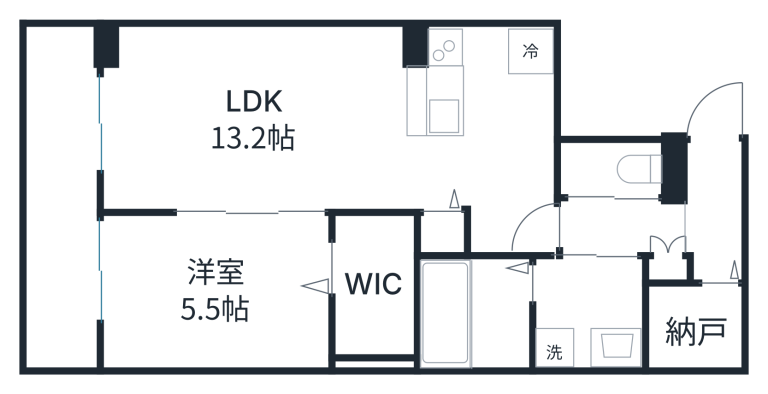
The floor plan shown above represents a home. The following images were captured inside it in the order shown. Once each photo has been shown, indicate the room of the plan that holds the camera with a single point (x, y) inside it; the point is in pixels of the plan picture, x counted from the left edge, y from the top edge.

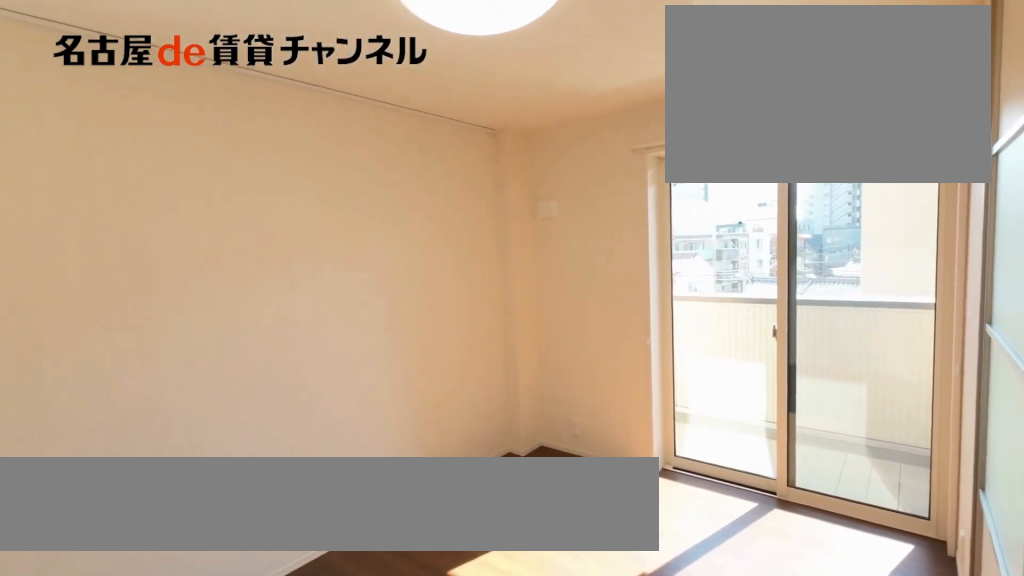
(212, 289)
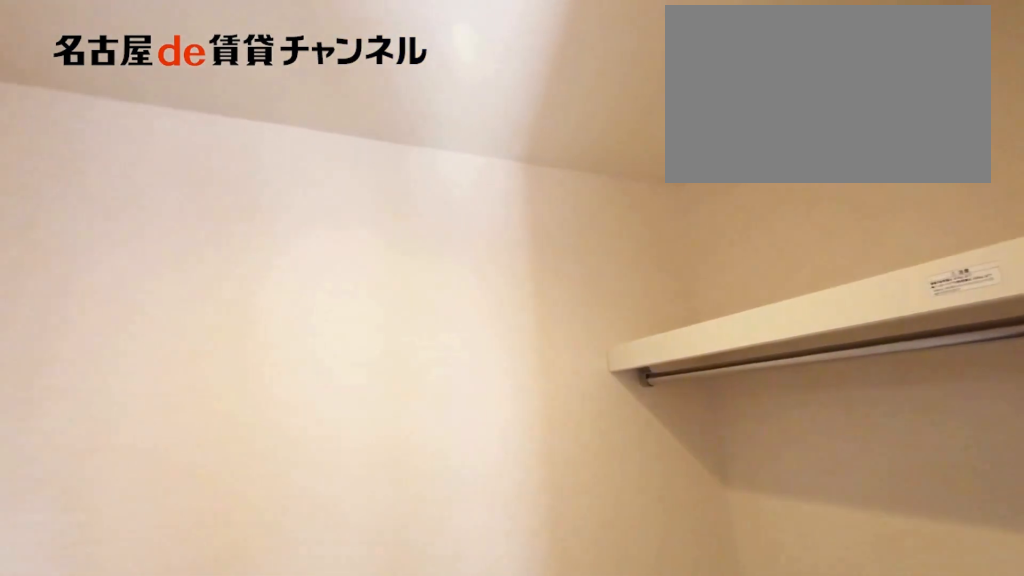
(371, 288)
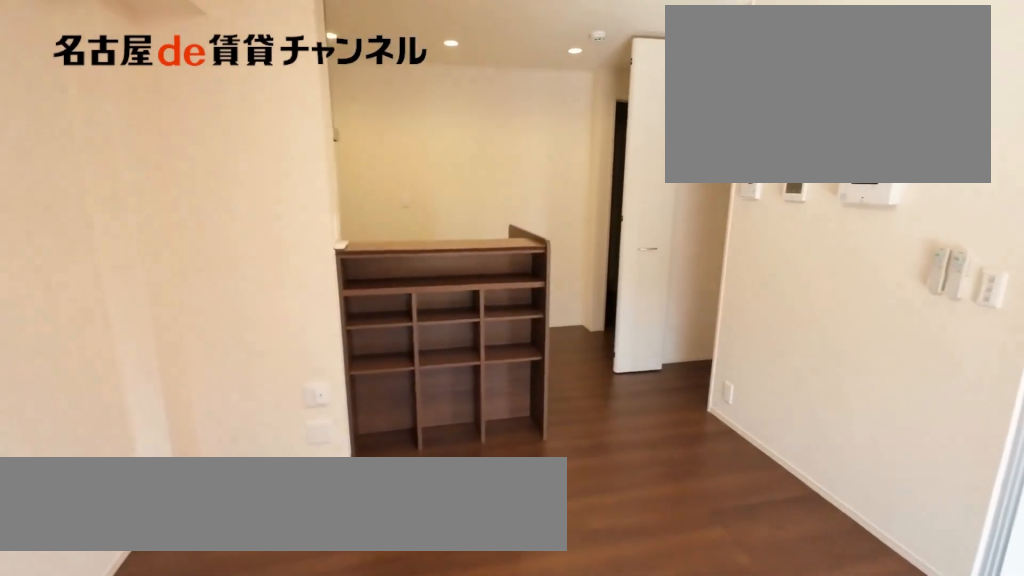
(291, 128)
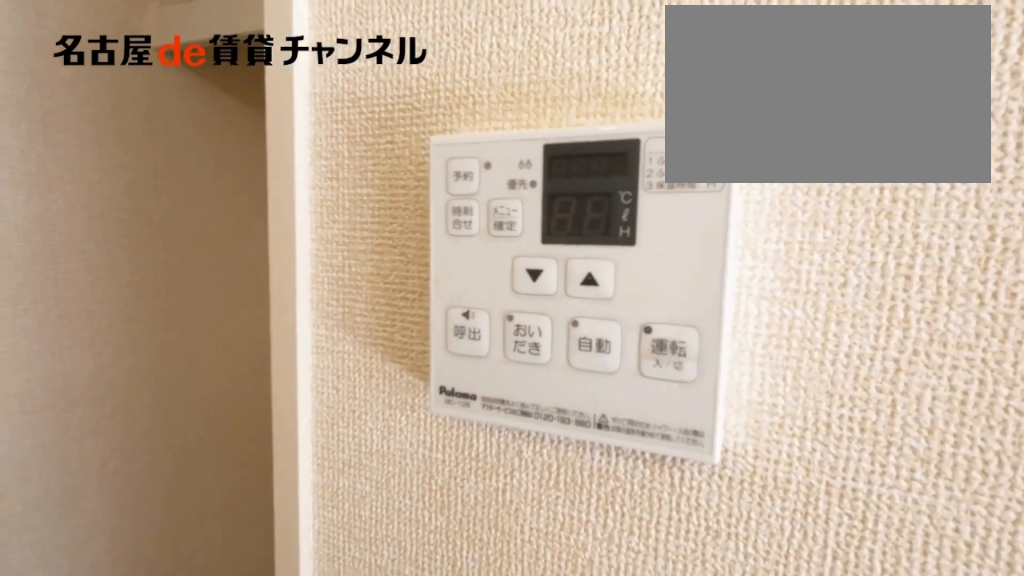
(291, 128)
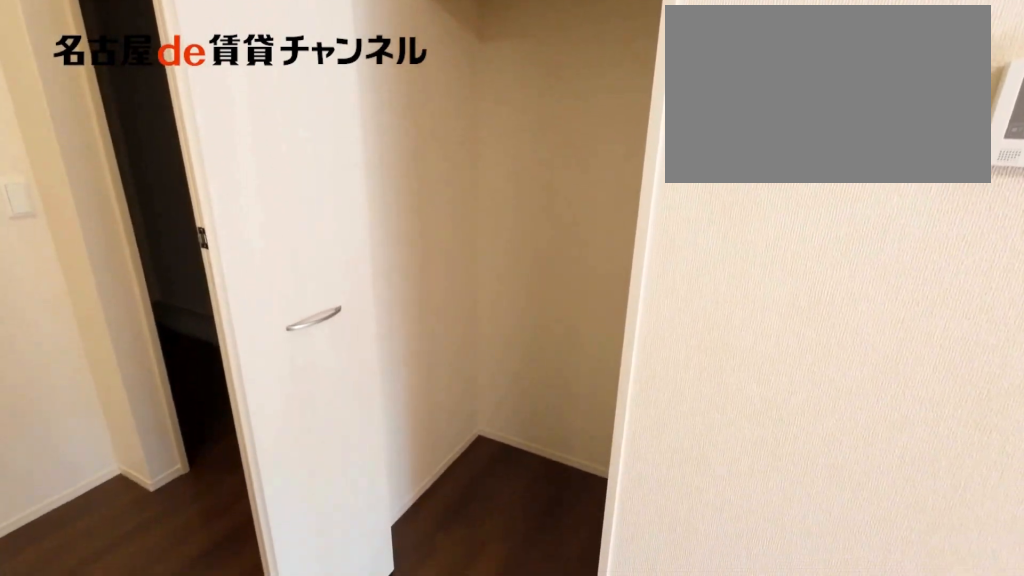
(441, 234)
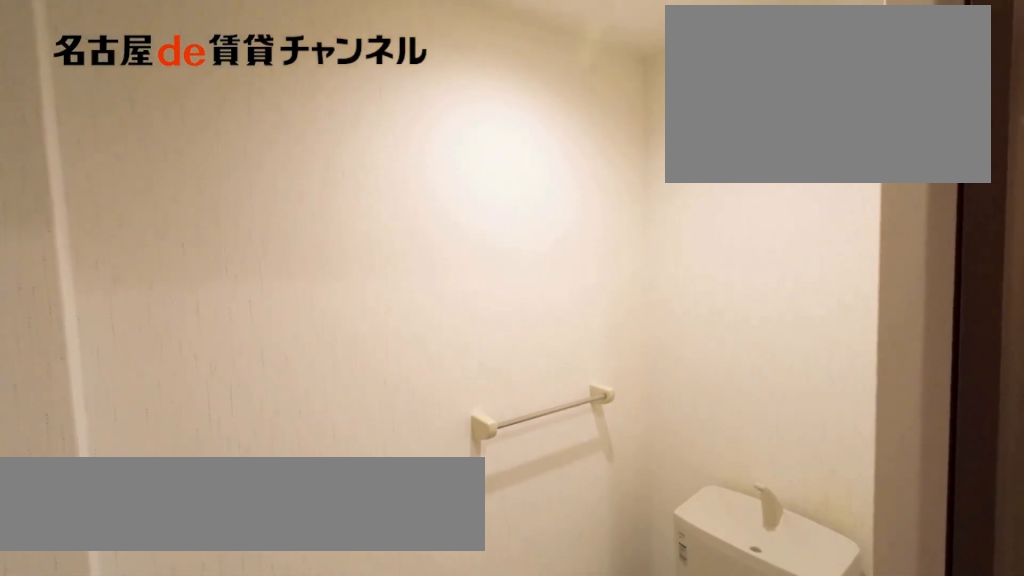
(618, 169)
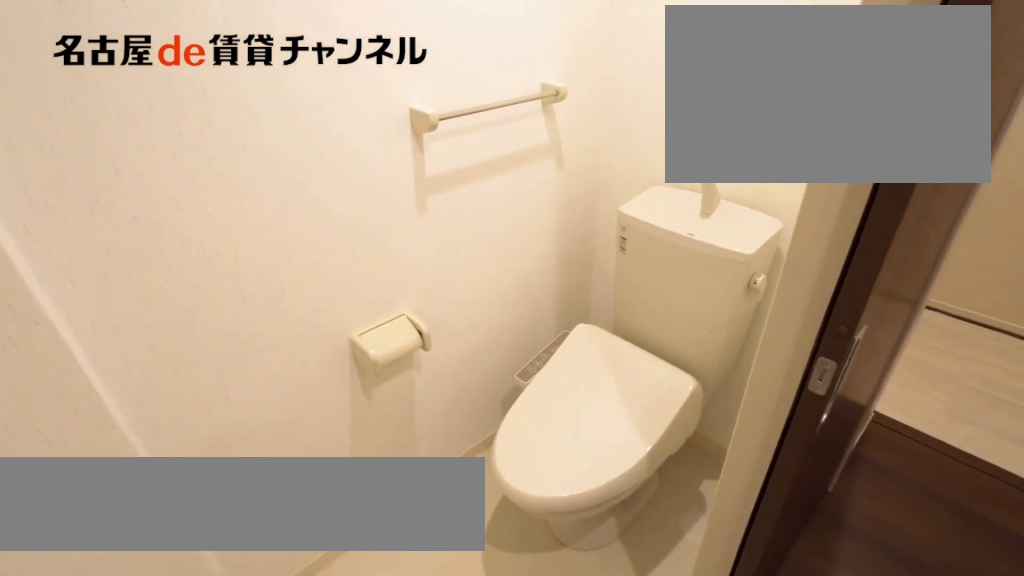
(618, 169)
